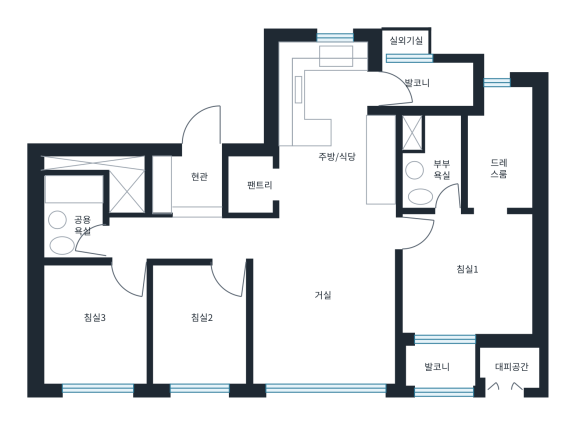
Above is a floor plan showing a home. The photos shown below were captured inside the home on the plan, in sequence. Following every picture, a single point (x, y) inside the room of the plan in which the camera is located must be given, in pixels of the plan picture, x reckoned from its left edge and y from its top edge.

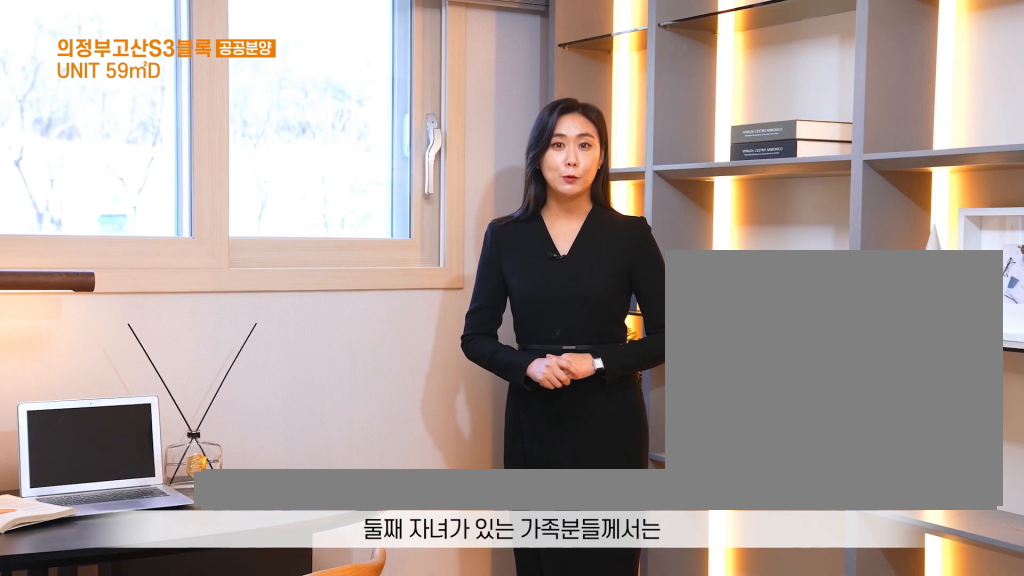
(202, 308)
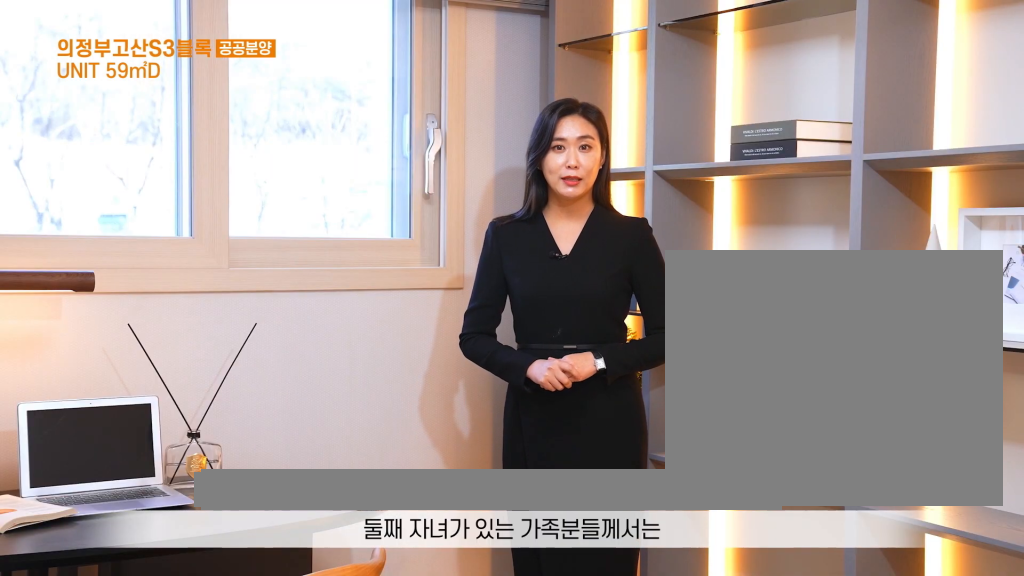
(202, 308)
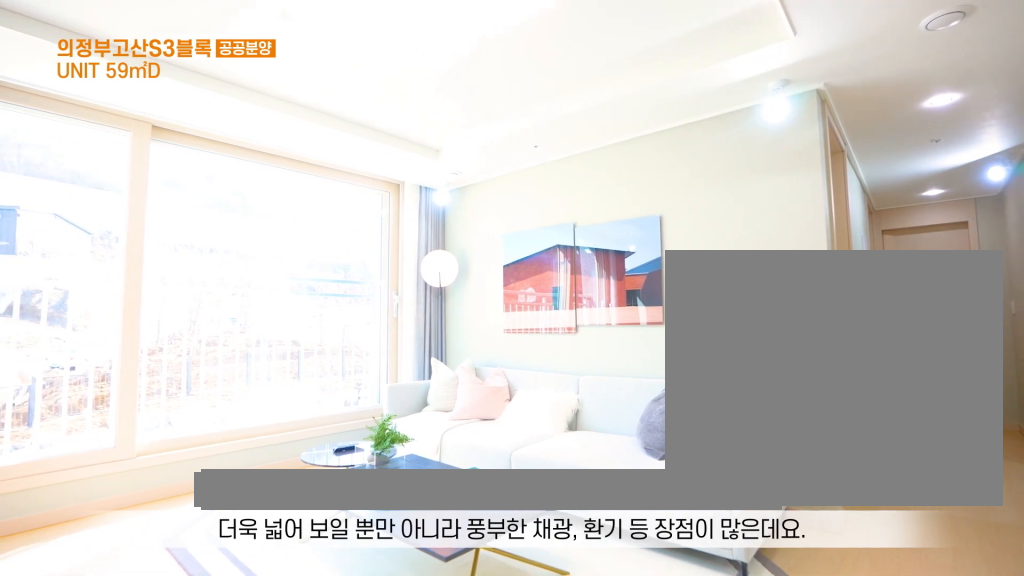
(323, 255)
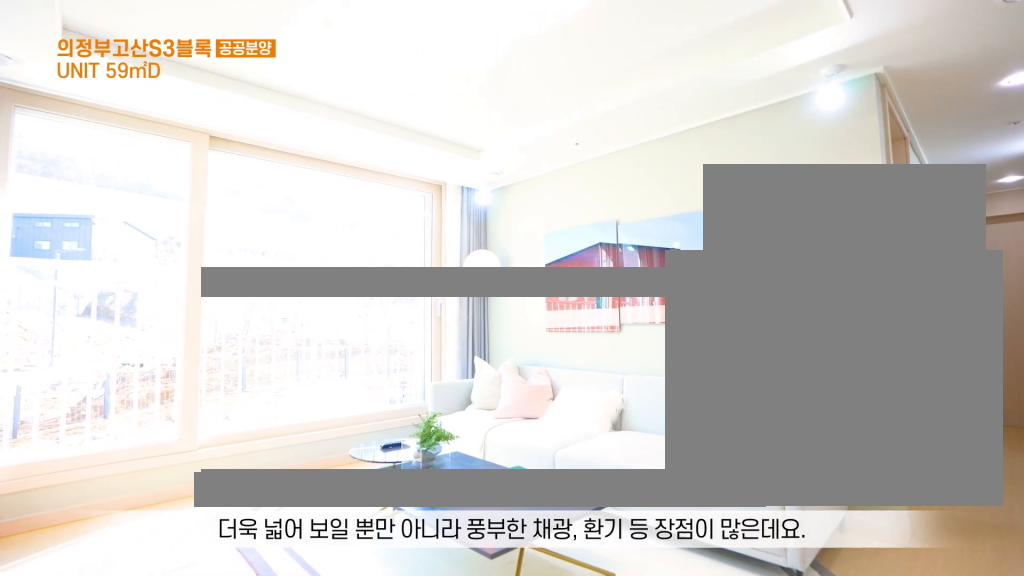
(322, 255)
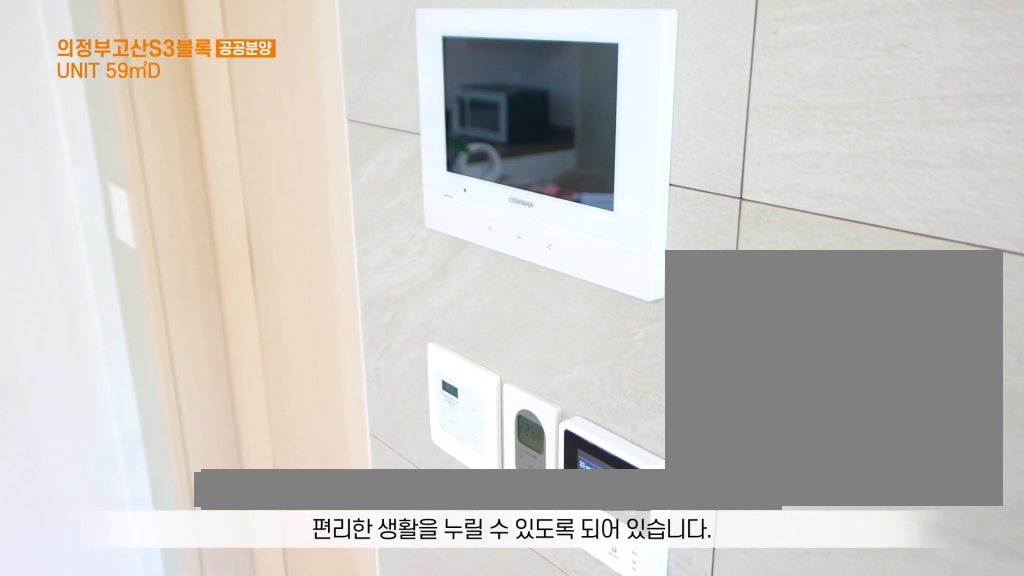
(324, 286)
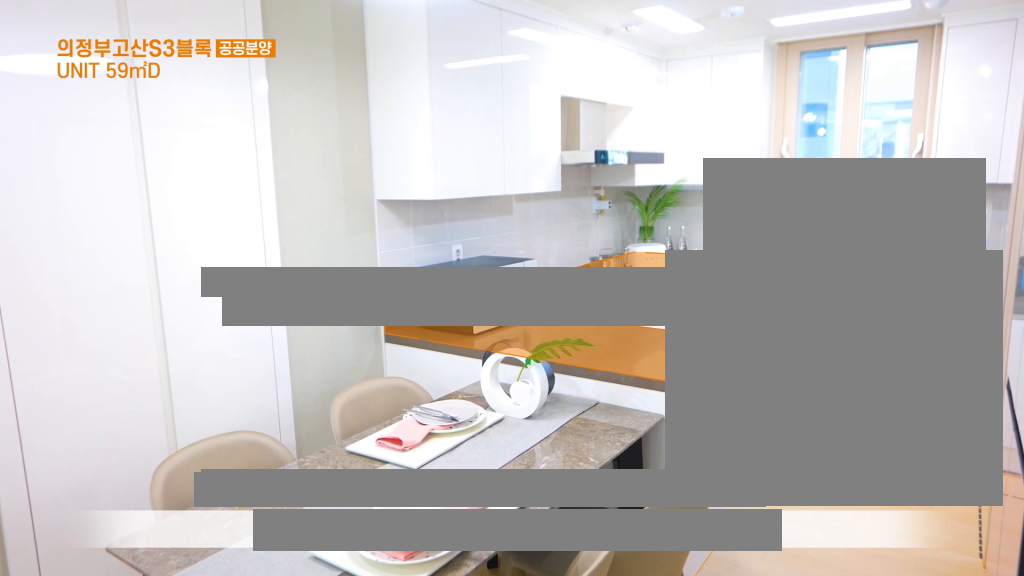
(336, 149)
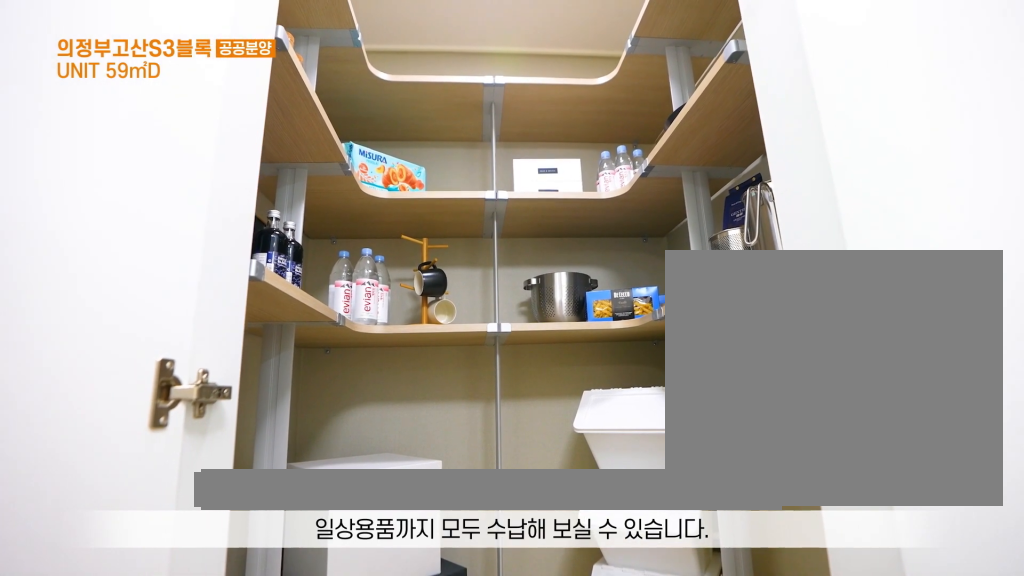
(258, 174)
